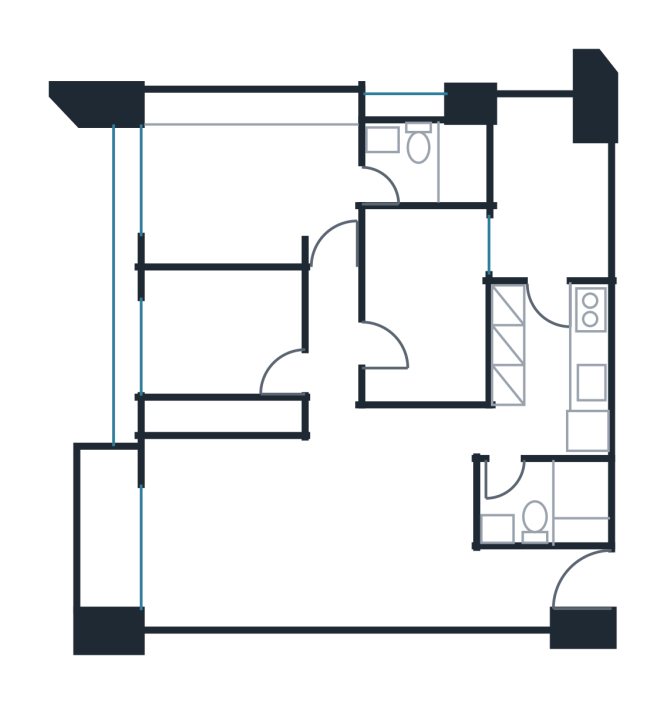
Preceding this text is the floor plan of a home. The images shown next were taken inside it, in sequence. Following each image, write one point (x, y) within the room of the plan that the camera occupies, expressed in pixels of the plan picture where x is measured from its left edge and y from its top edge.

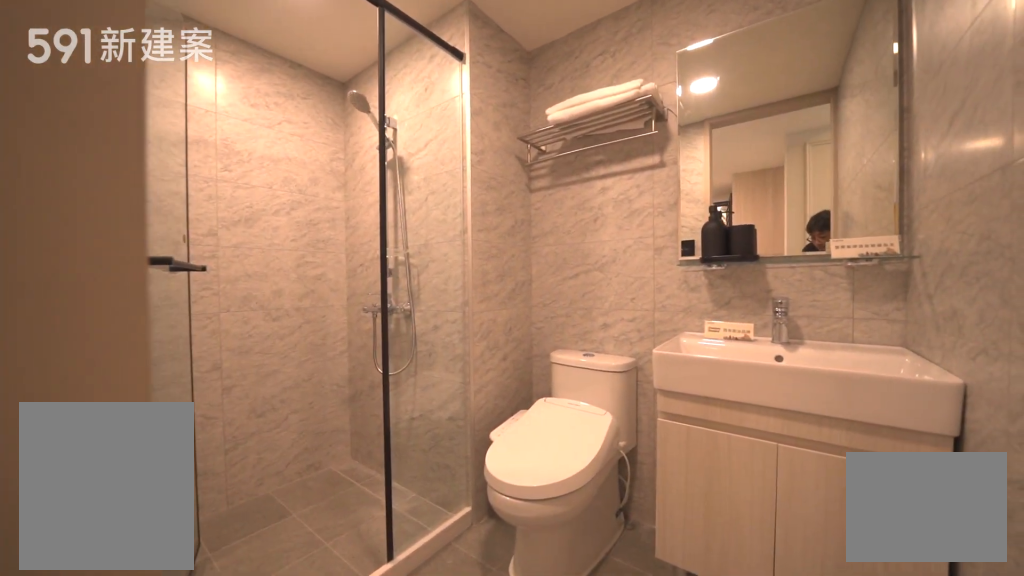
(542, 502)
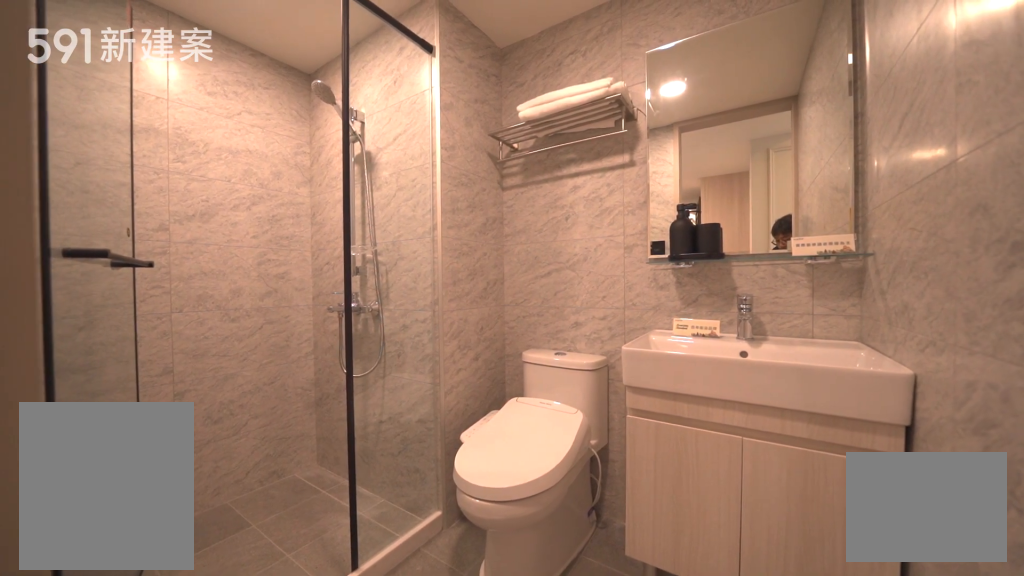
(542, 502)
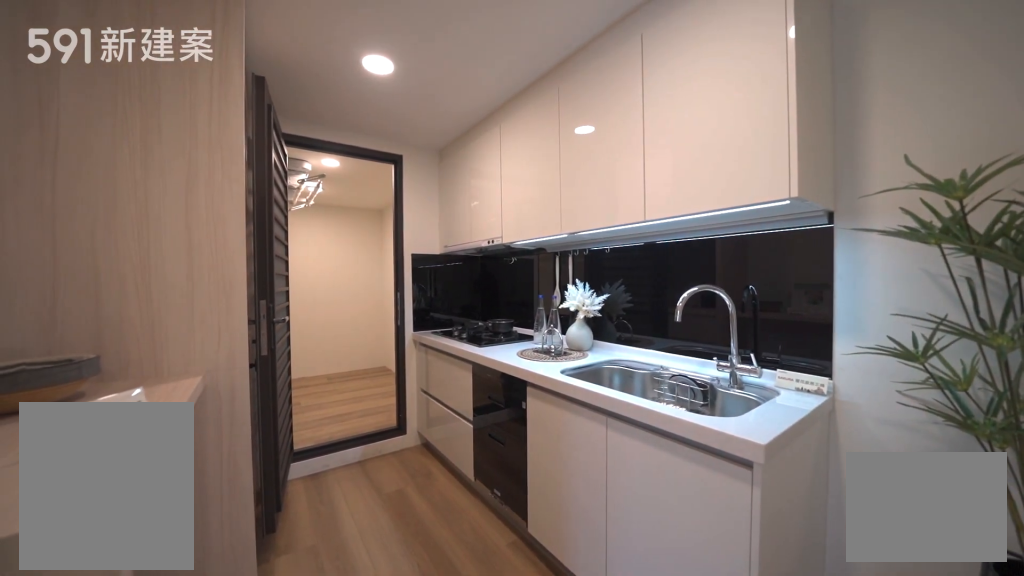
(547, 365)
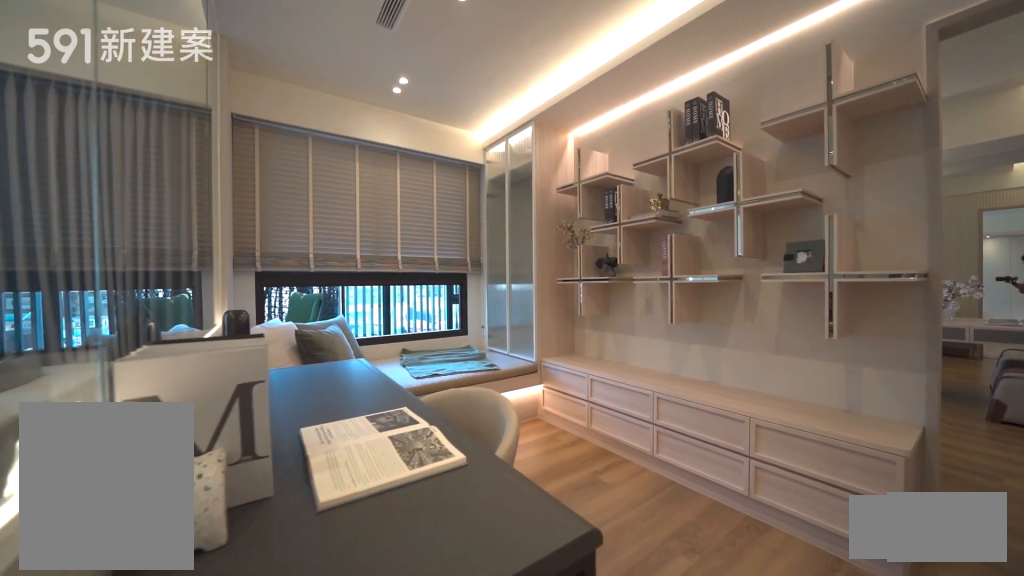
(222, 349)
